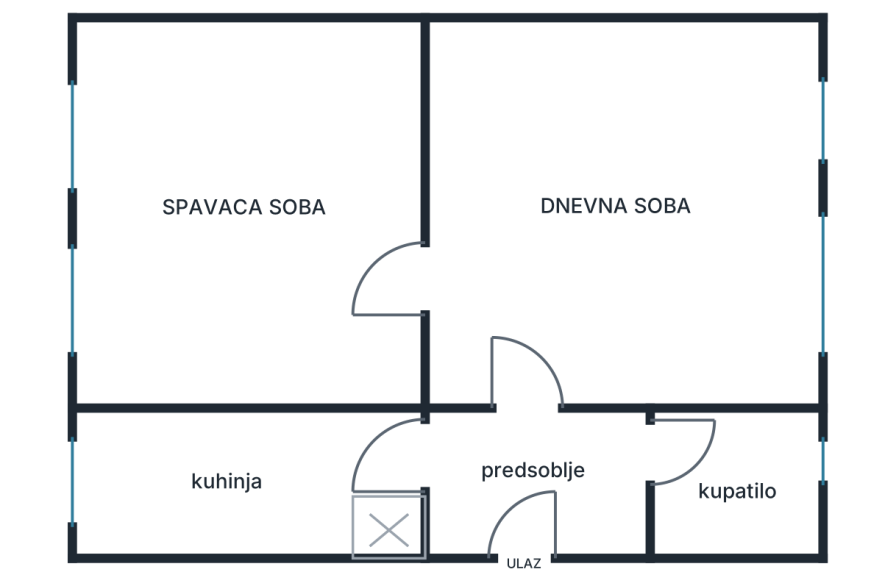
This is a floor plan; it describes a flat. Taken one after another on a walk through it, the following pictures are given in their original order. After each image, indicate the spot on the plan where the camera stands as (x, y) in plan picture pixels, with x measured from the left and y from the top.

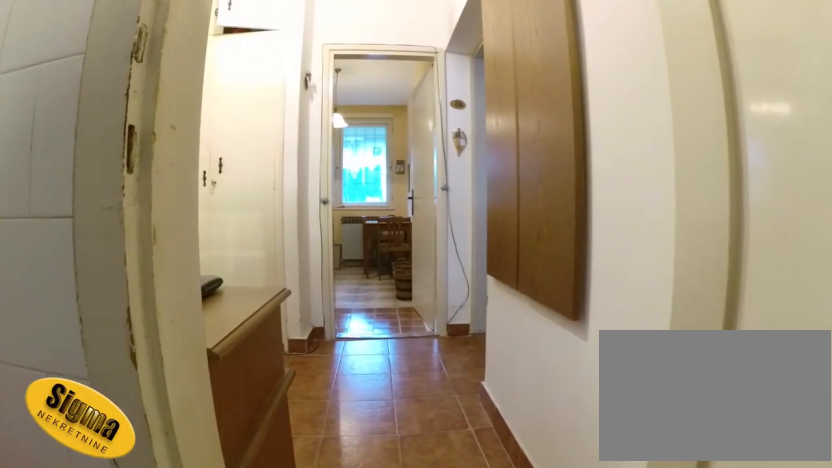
(693, 469)
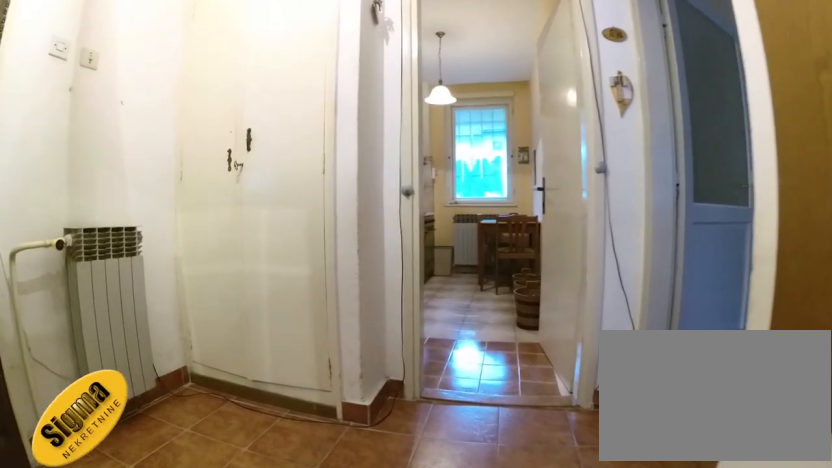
(615, 469)
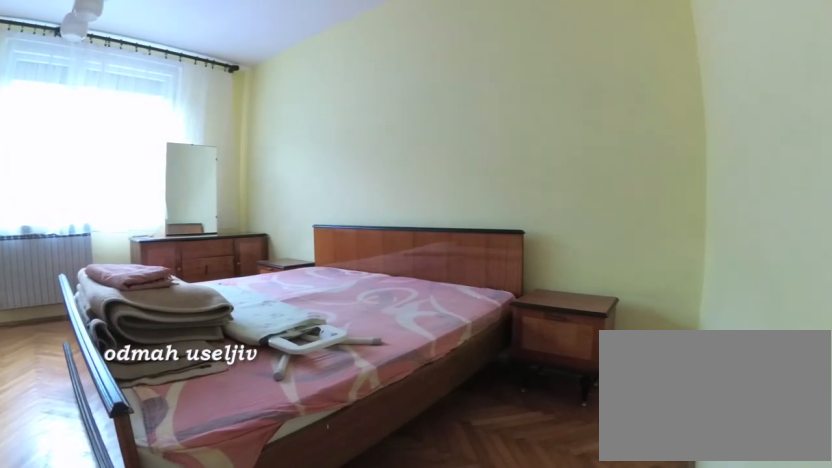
(403, 314)
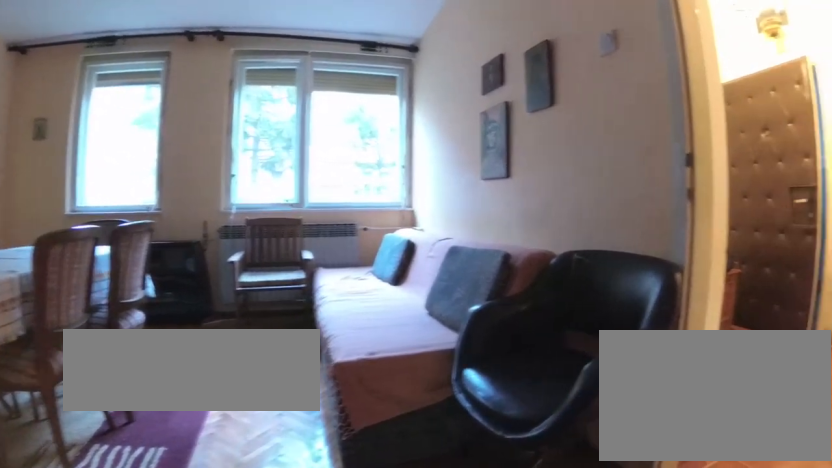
(505, 315)
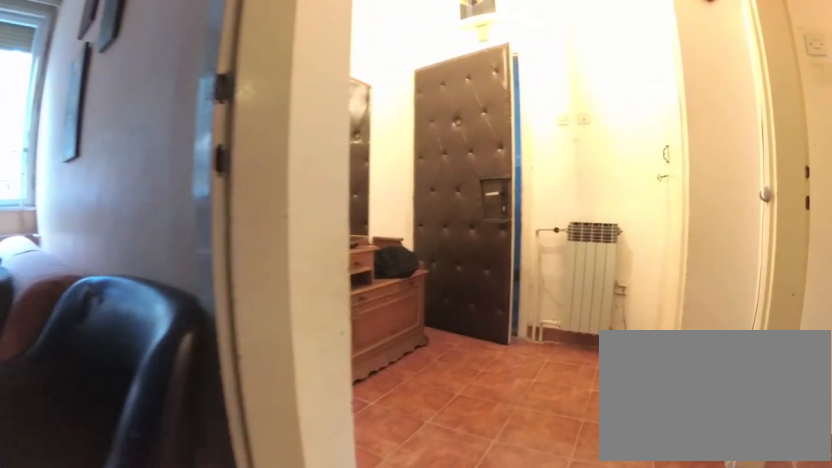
(525, 348)
